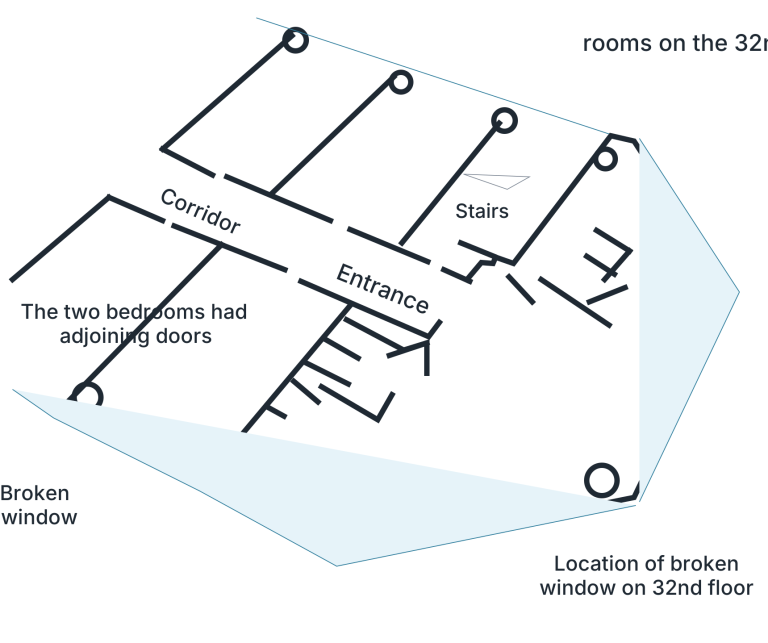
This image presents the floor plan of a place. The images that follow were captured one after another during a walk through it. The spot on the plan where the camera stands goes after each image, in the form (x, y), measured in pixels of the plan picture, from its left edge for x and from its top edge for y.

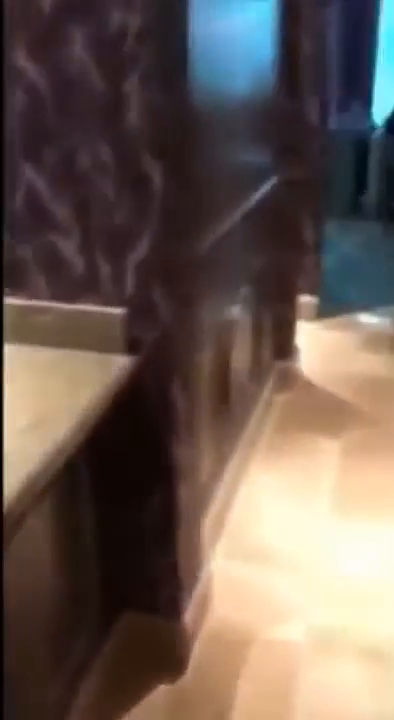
(454, 344)
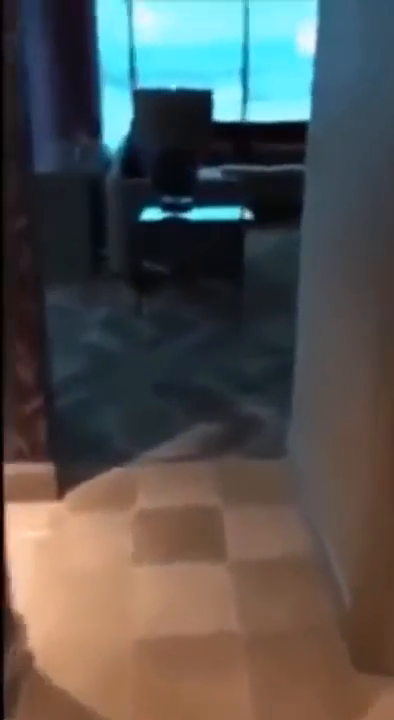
(410, 410)
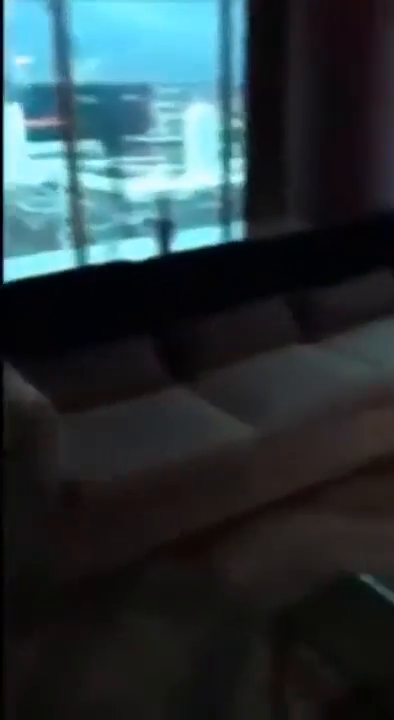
(323, 422)
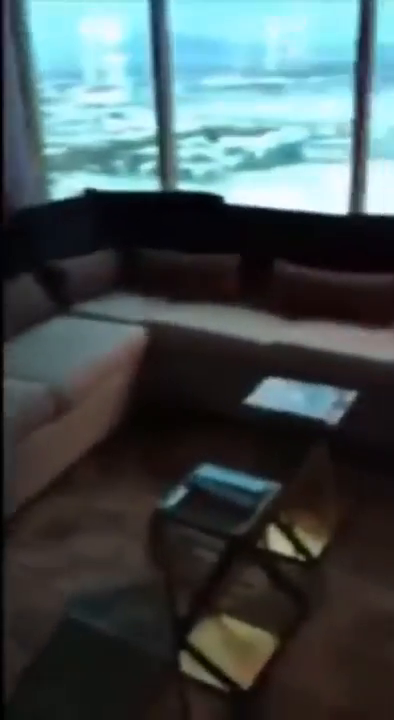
(323, 422)
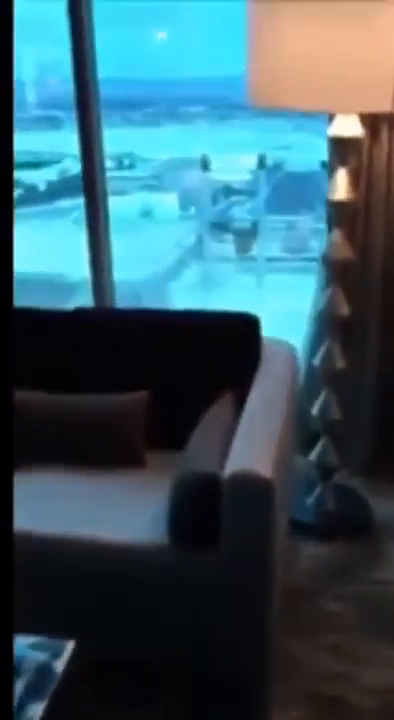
(294, 461)
